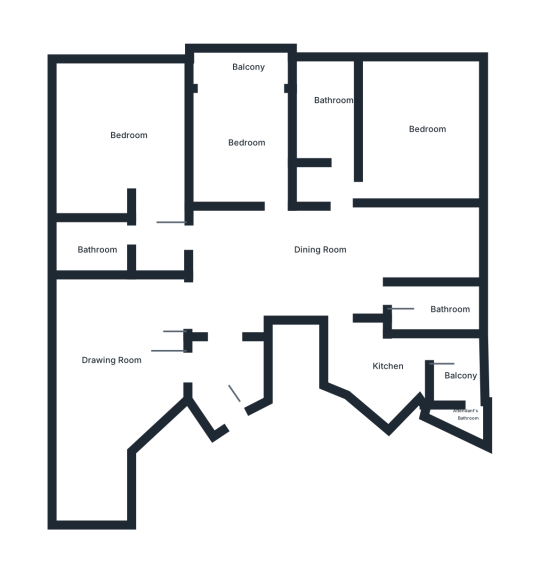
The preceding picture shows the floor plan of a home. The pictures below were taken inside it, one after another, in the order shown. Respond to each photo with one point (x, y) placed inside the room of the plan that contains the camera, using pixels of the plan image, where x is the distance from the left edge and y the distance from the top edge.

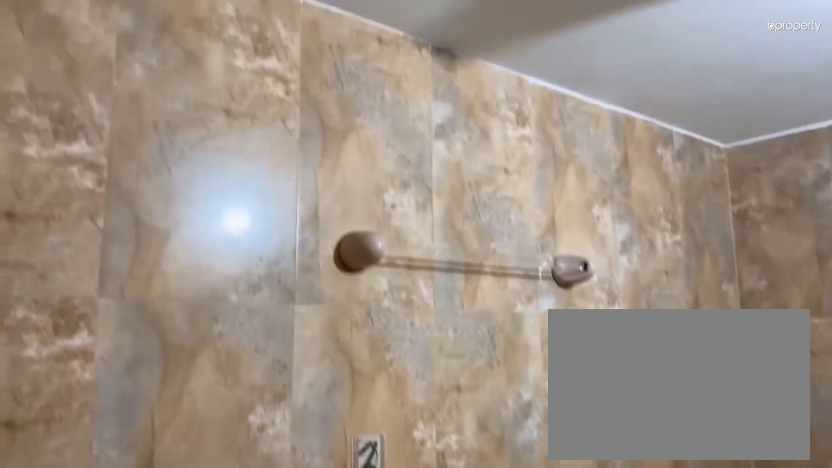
(97, 243)
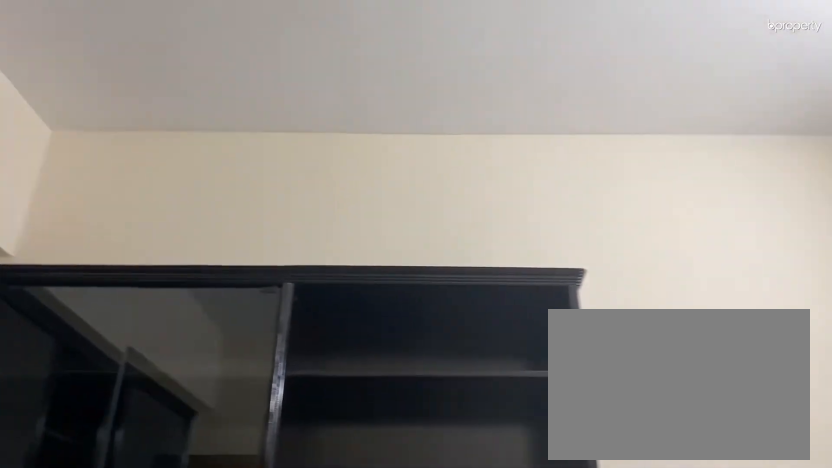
(241, 121)
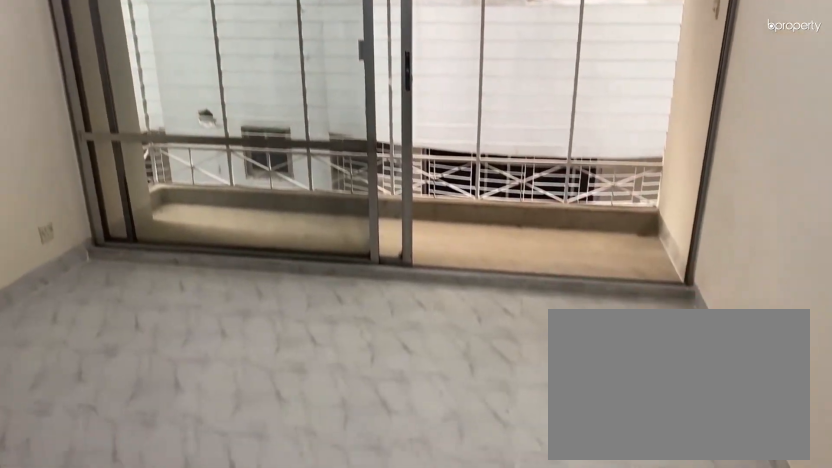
(241, 121)
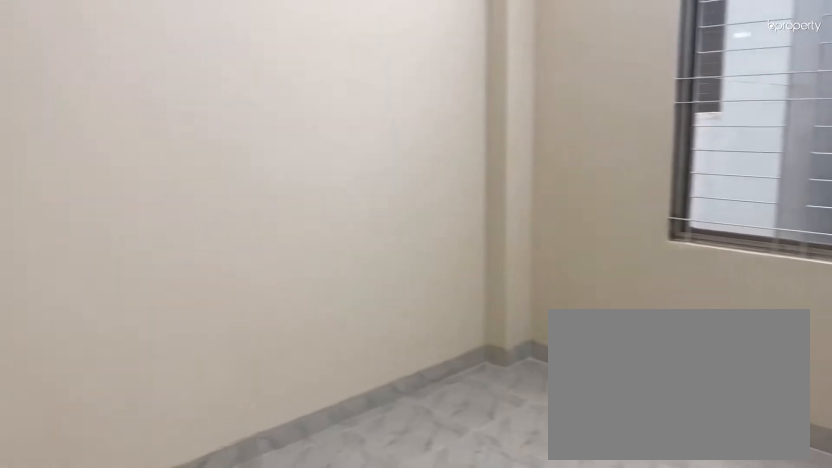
(413, 148)
